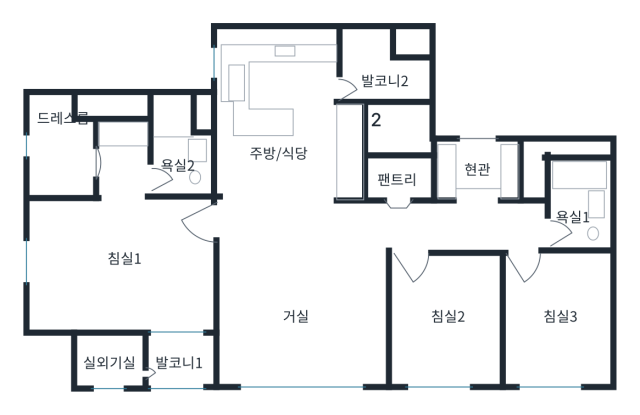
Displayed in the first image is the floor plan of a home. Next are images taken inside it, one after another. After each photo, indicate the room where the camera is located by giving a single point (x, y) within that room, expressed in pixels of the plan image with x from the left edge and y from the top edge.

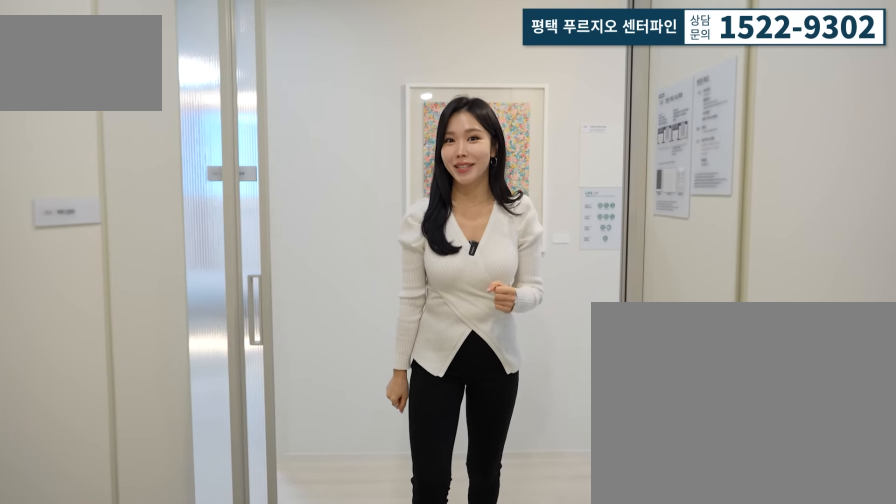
(480, 172)
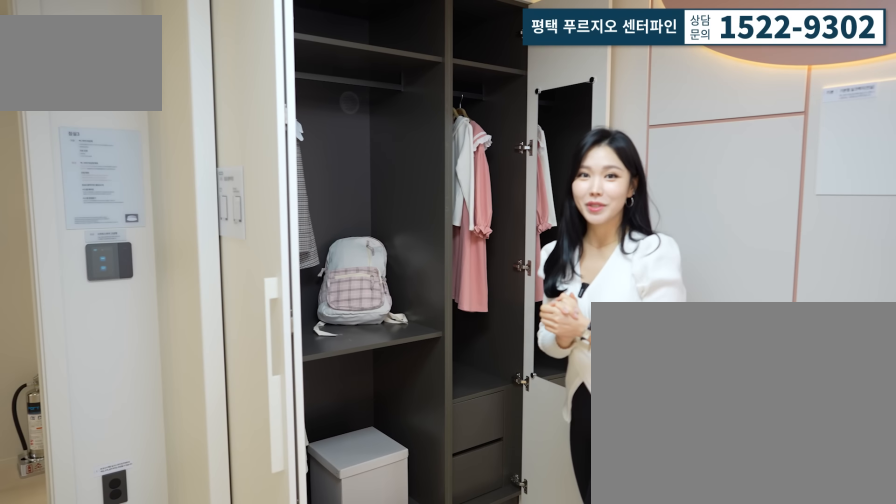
(564, 314)
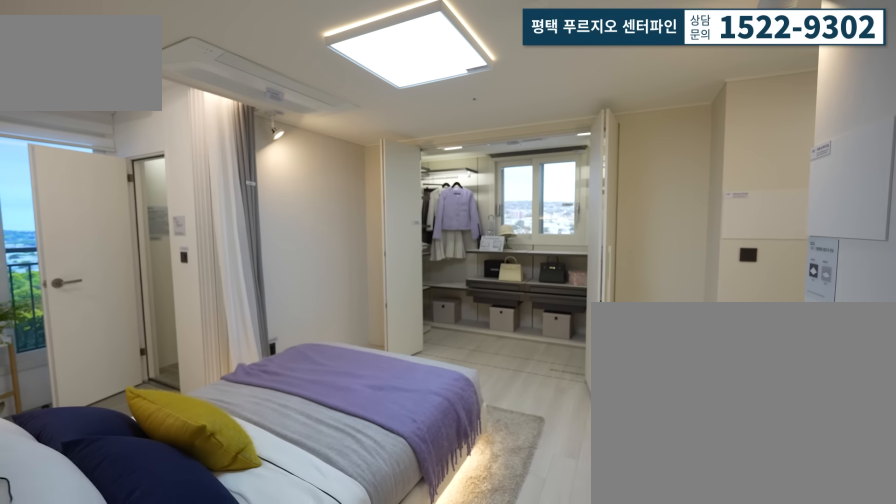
(120, 256)
